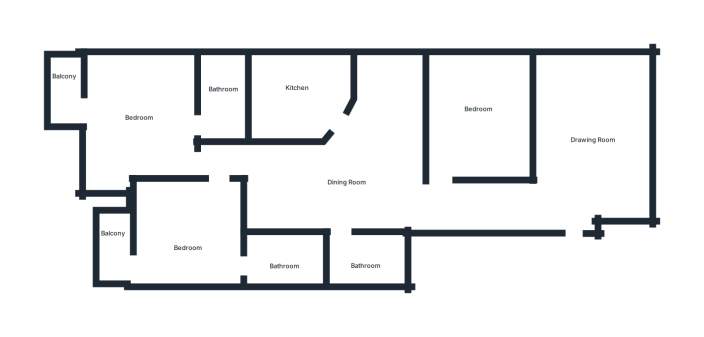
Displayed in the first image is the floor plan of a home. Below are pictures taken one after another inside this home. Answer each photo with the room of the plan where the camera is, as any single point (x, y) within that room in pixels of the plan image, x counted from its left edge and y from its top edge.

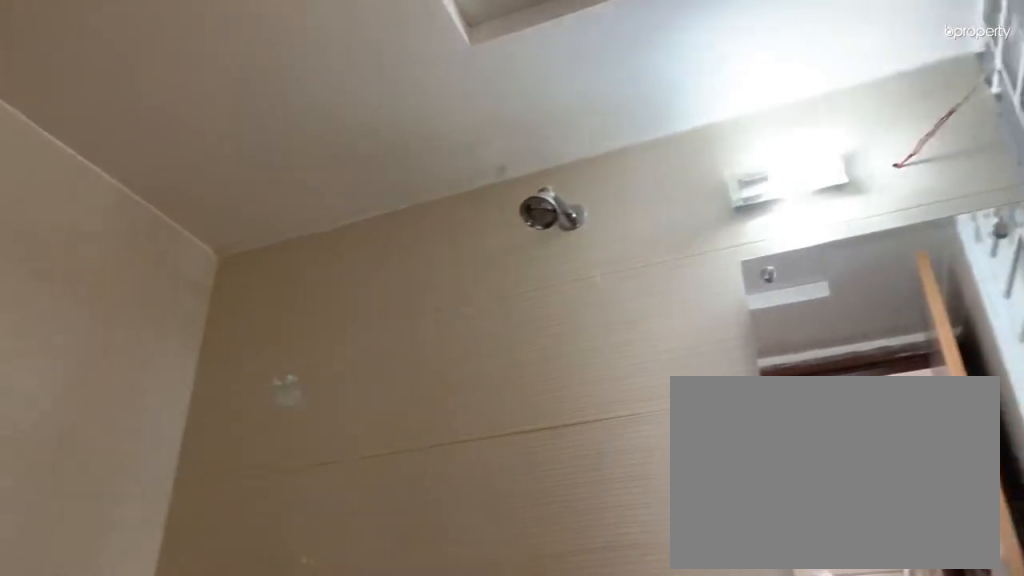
(365, 261)
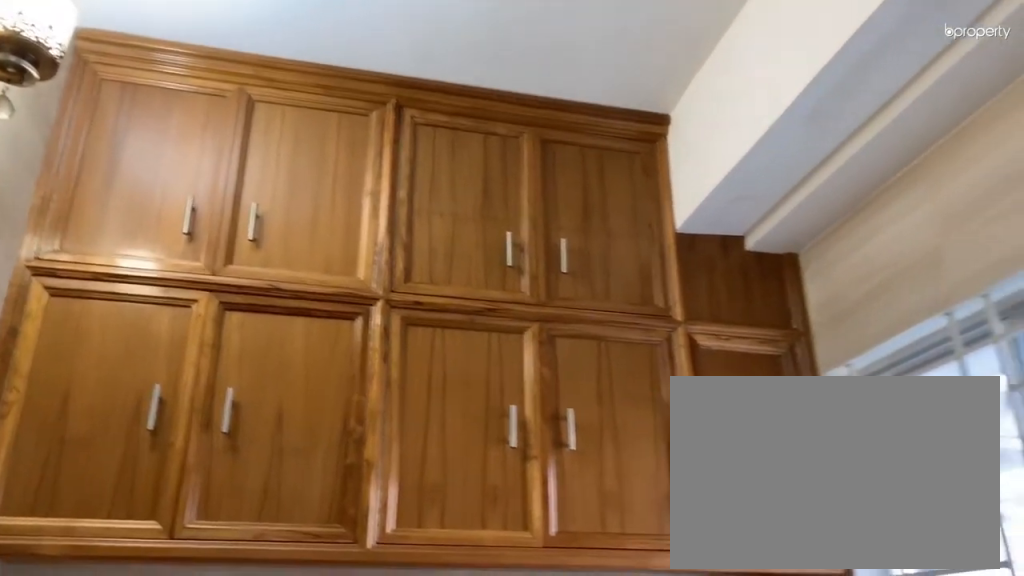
(302, 97)
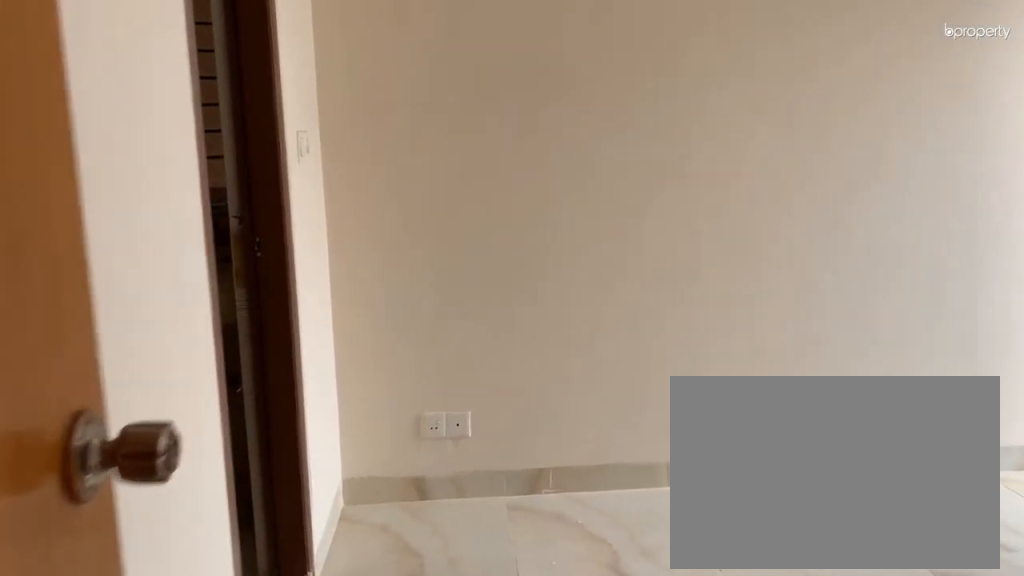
(192, 235)
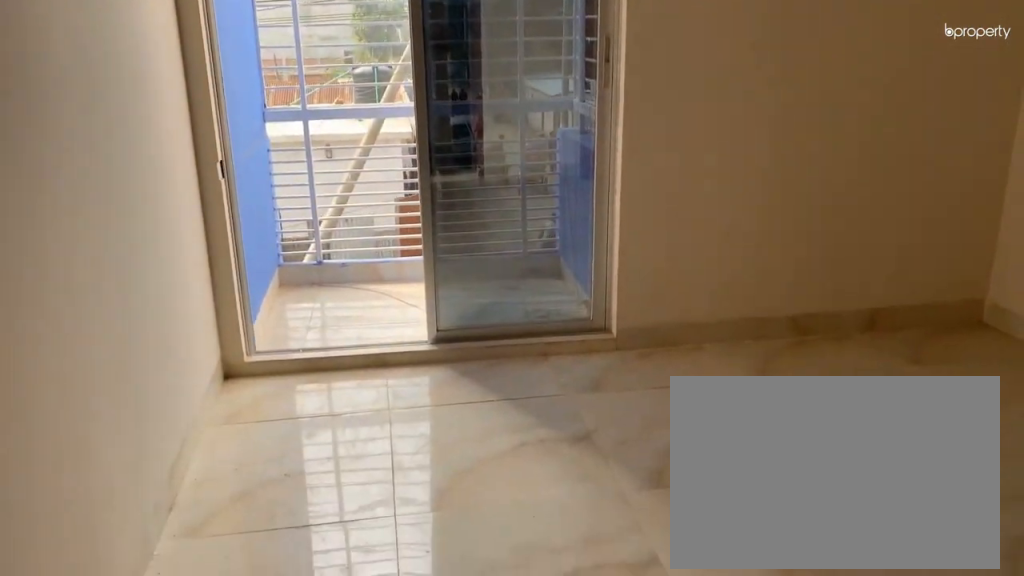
(202, 246)
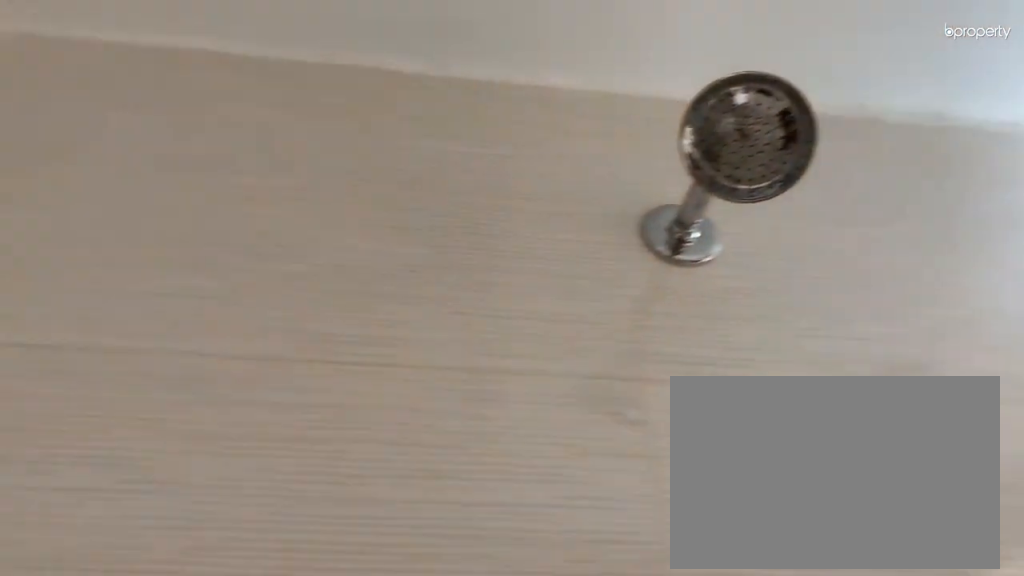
(283, 261)
